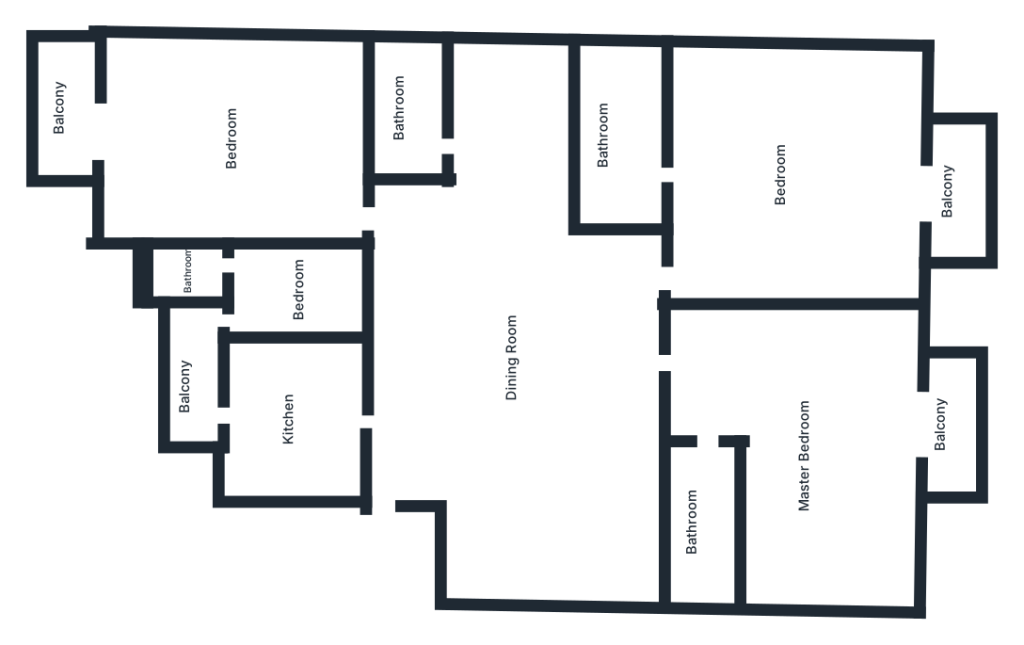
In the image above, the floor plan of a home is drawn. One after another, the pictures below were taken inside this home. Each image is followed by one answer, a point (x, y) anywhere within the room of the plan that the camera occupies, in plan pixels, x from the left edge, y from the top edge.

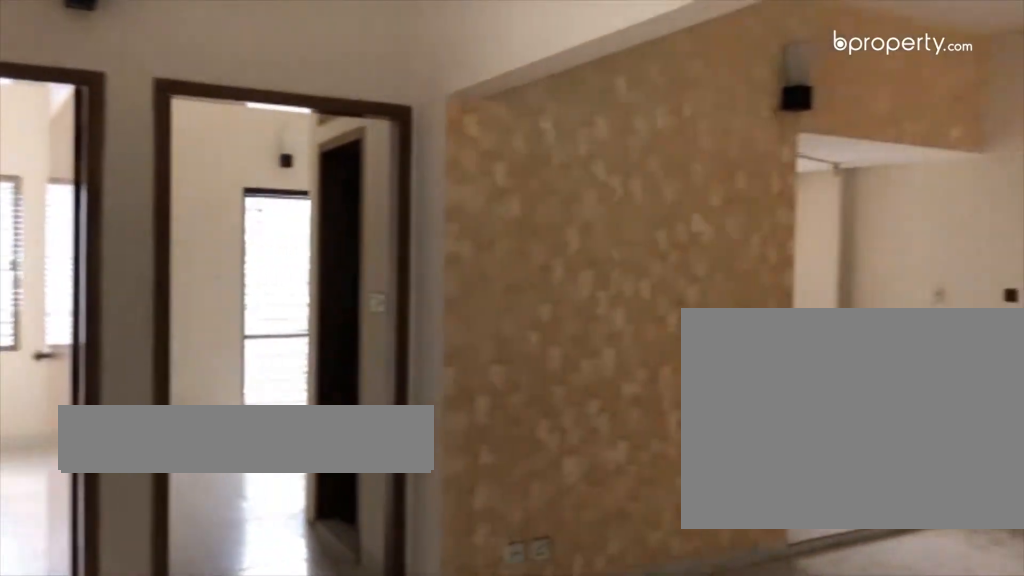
(462, 308)
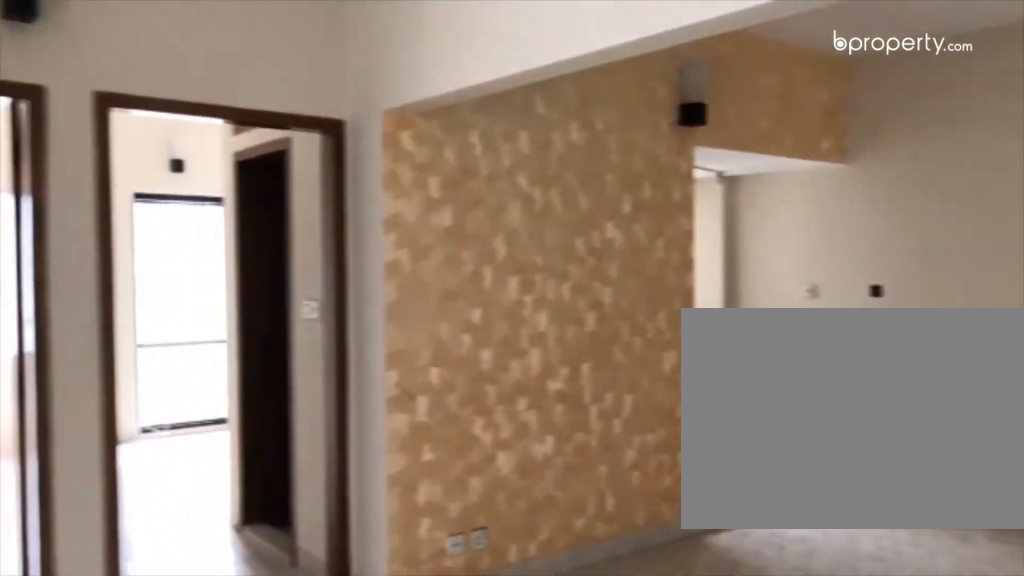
(462, 308)
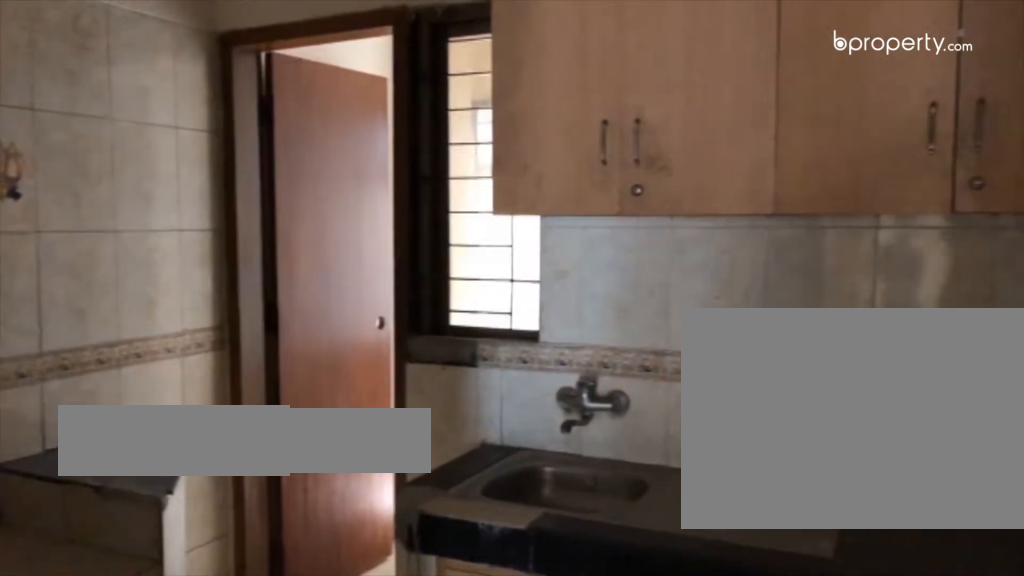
(291, 407)
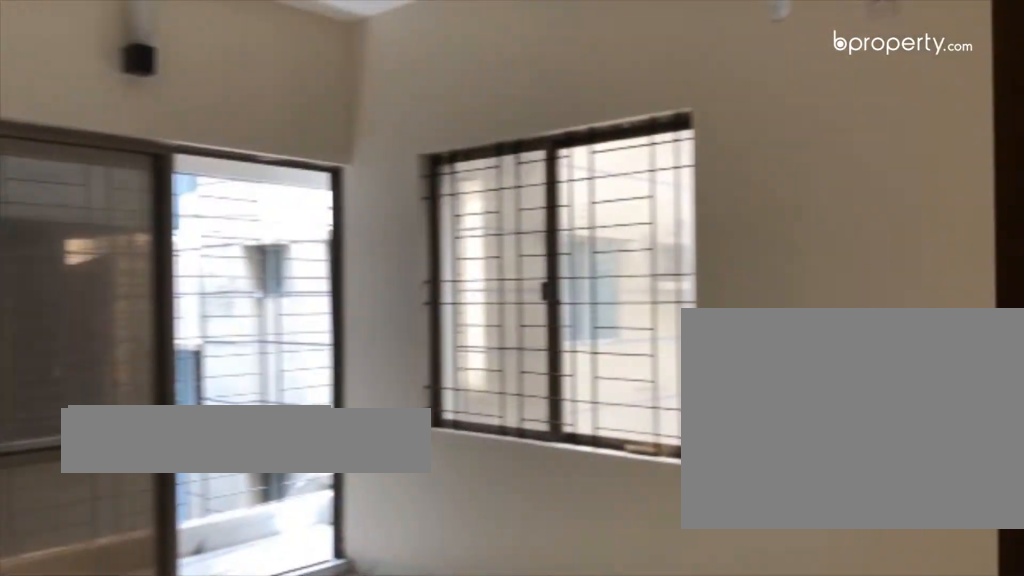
(248, 145)
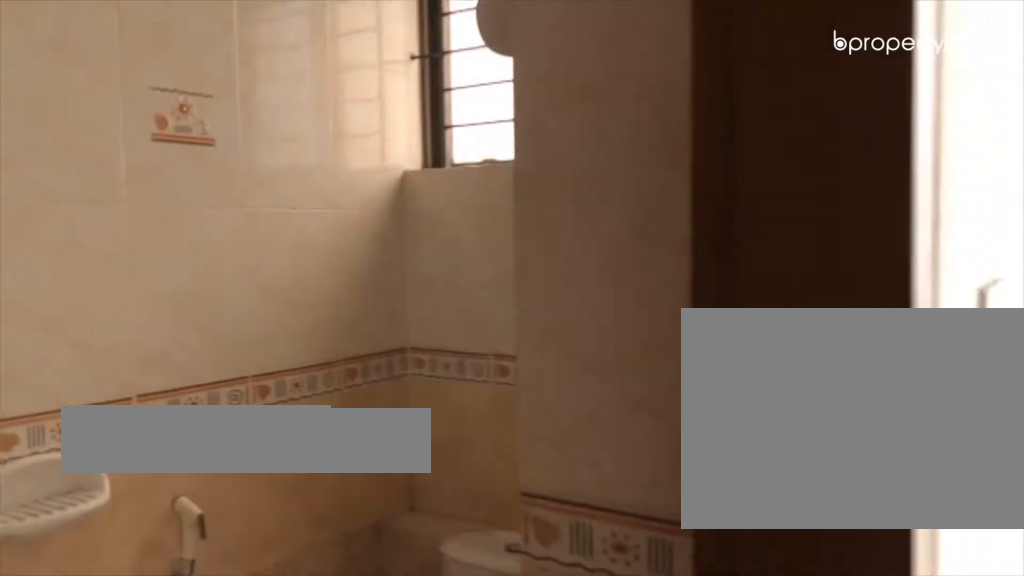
(403, 132)
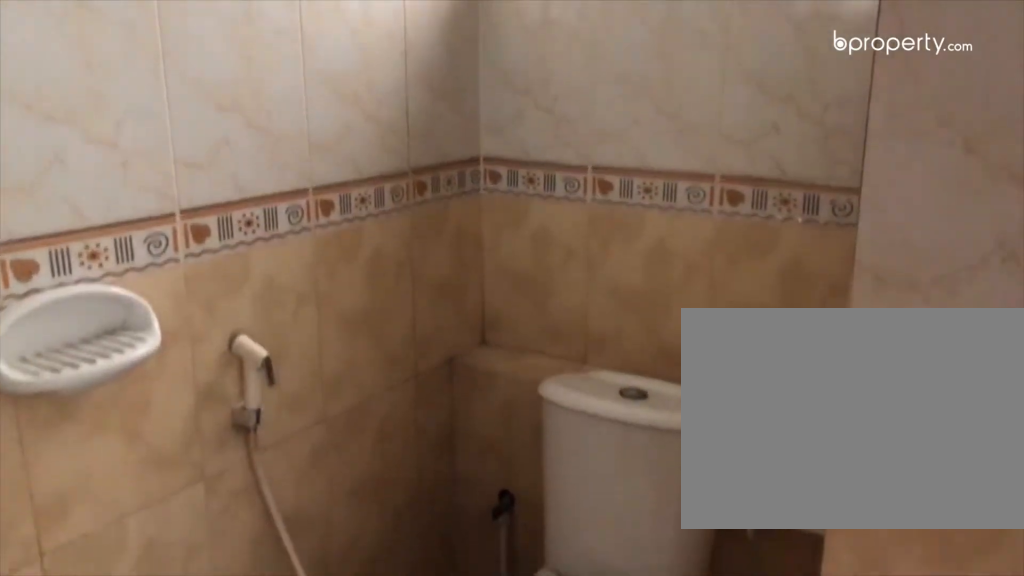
(403, 132)
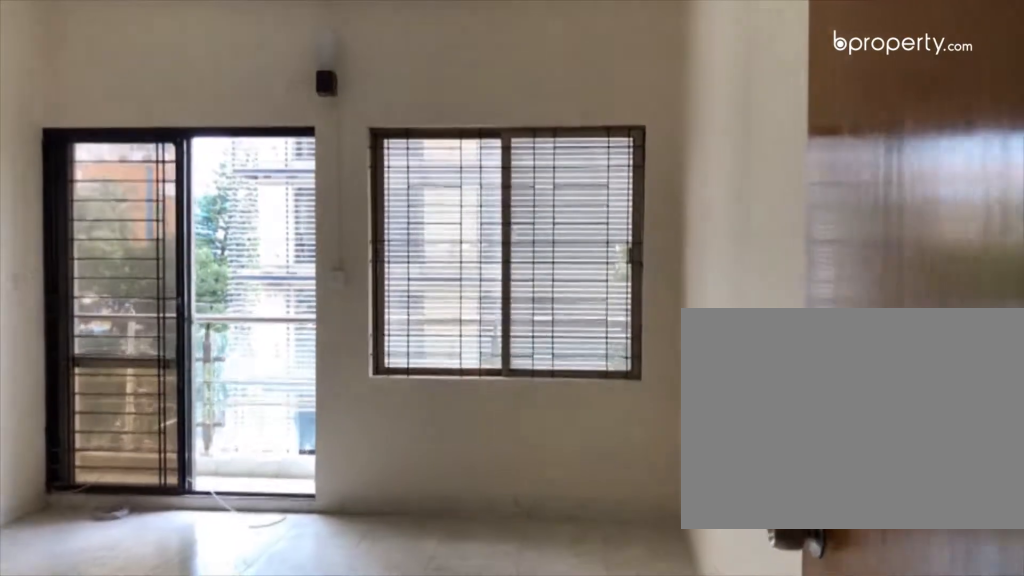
(681, 276)
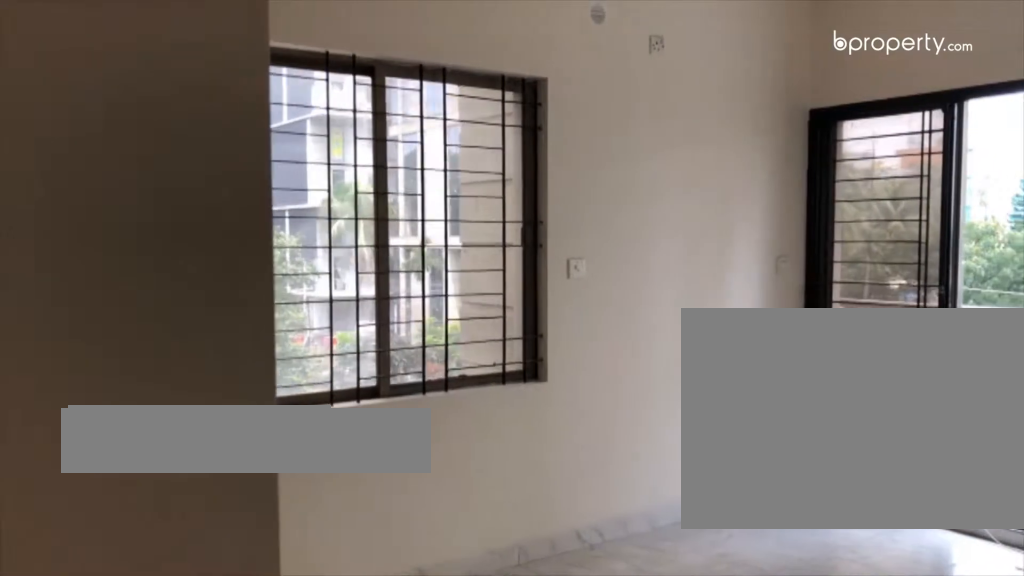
(789, 179)
